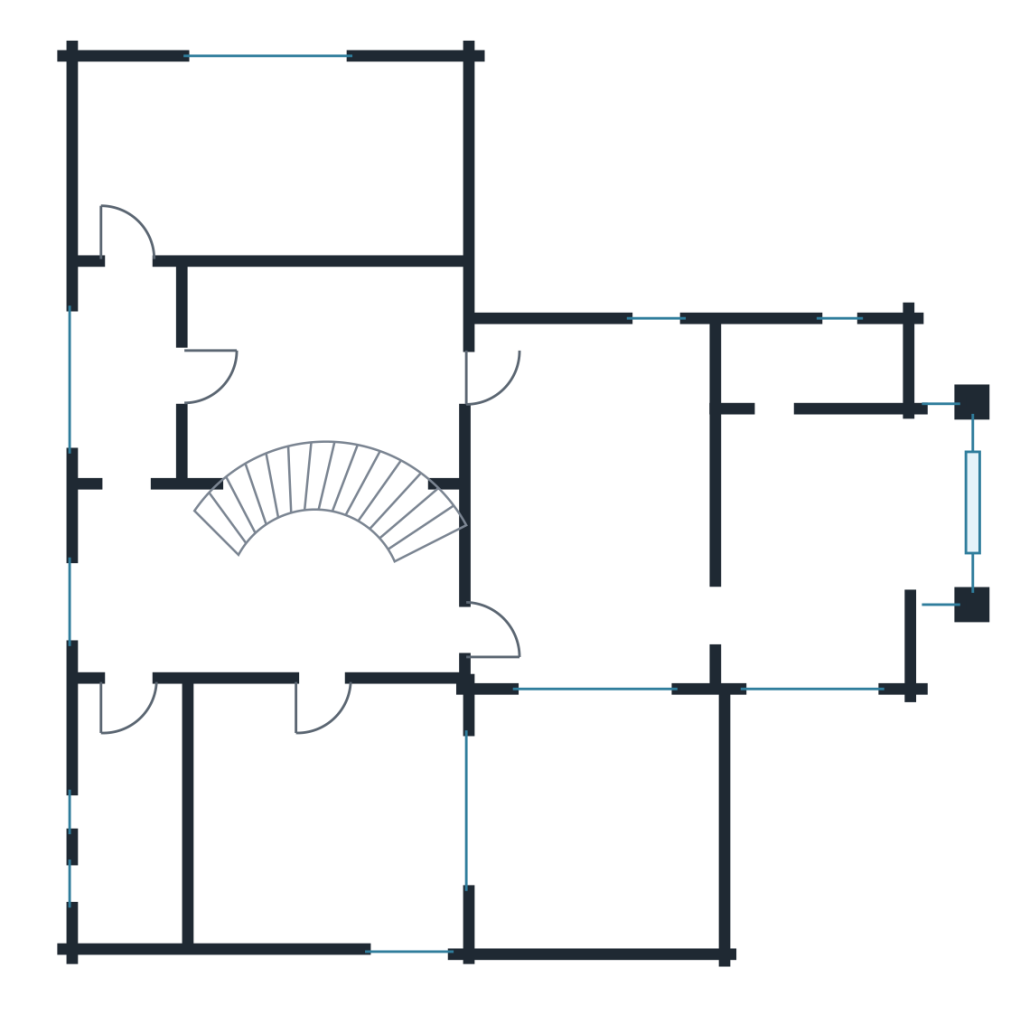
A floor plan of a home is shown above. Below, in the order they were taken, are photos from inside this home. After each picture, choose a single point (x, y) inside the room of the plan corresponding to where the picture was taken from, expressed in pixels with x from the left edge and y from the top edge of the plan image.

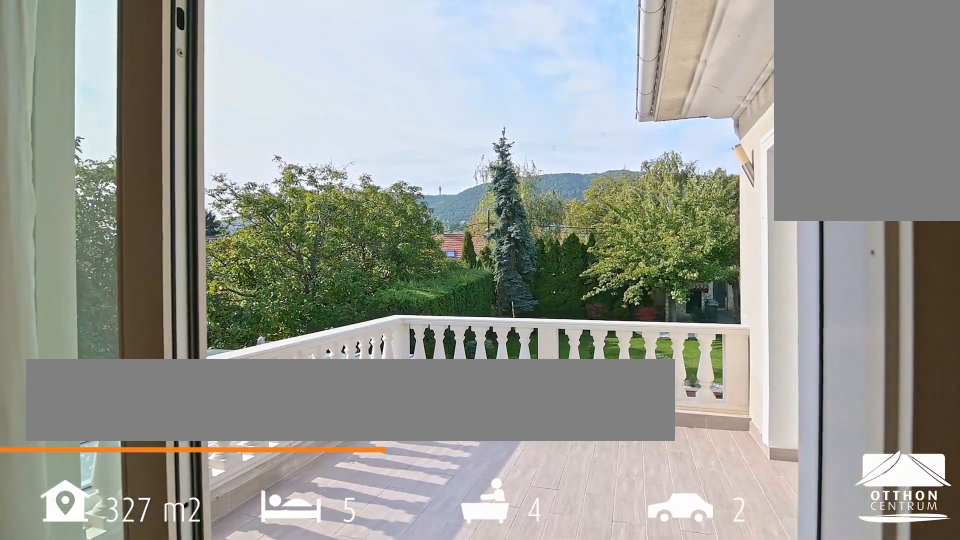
(593, 822)
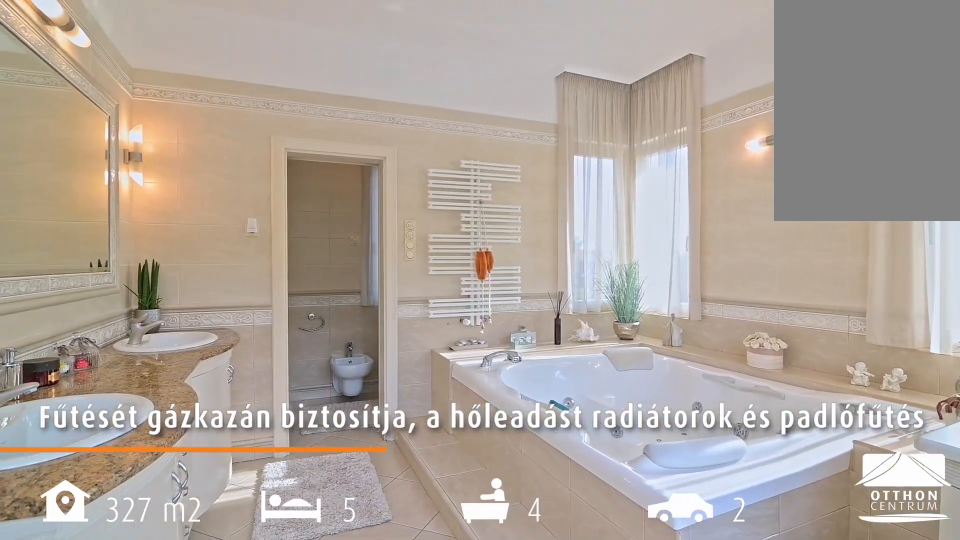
(829, 542)
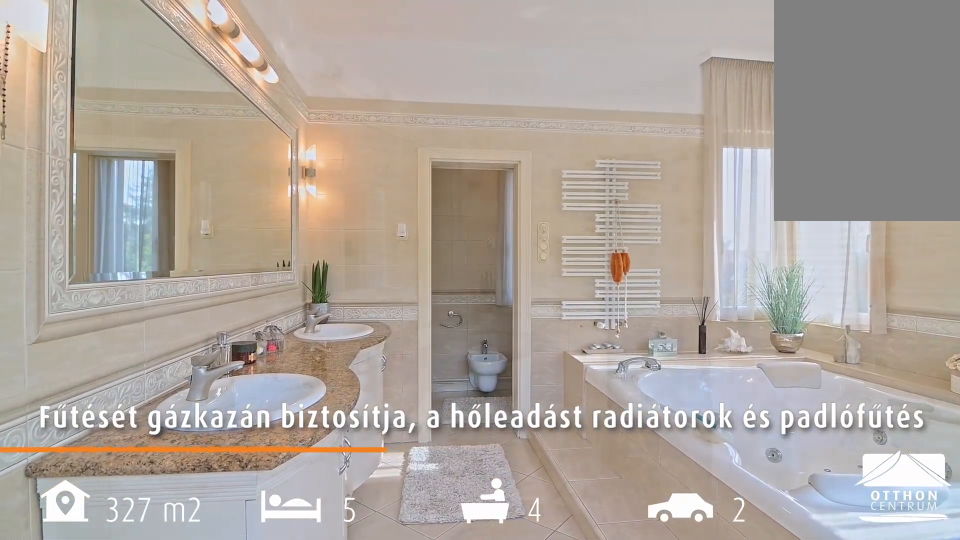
(829, 542)
